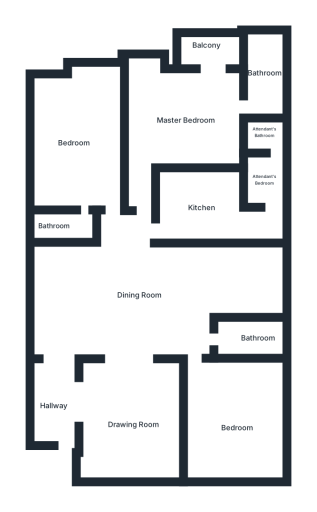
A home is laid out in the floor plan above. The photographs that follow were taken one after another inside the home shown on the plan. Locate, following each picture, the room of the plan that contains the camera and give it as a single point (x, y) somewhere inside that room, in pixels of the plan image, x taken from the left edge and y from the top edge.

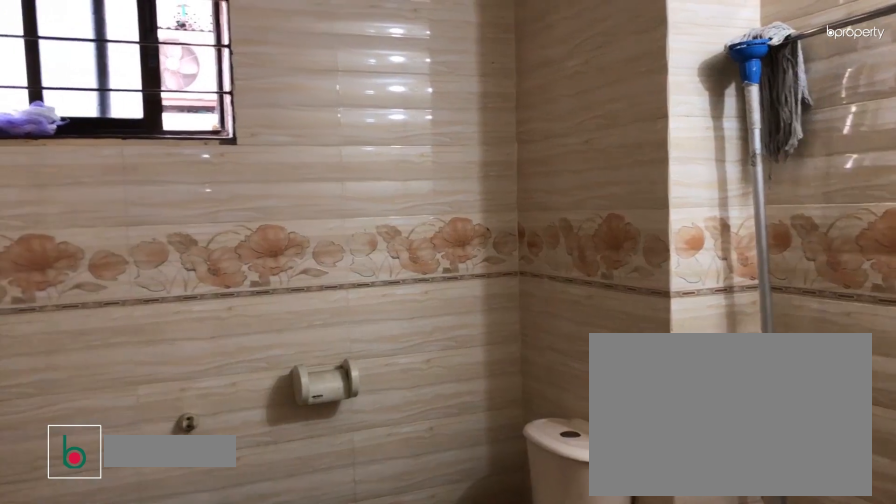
(243, 337)
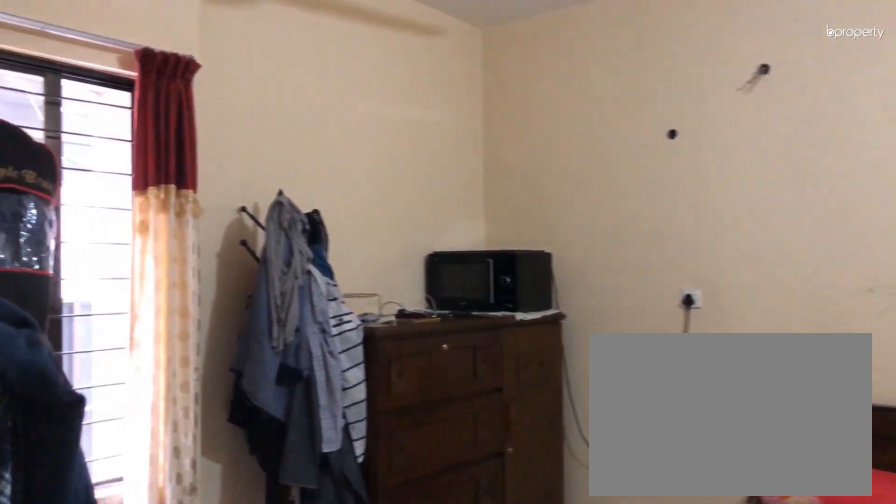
(229, 422)
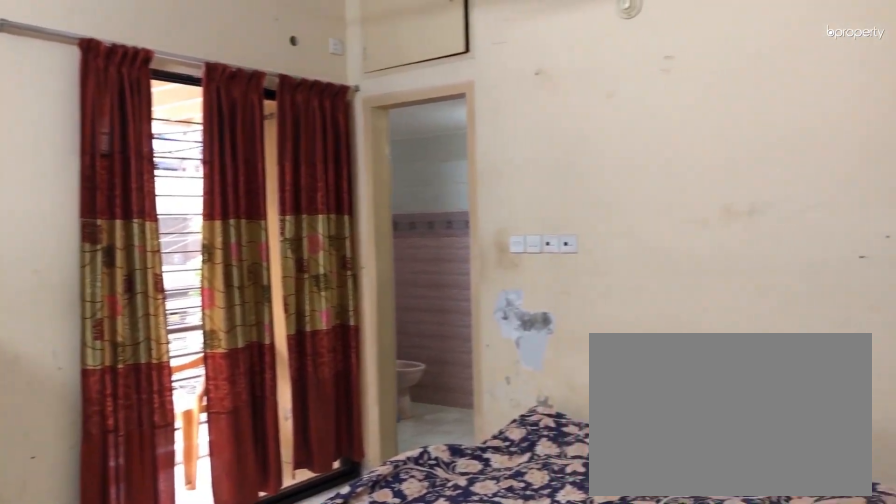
(181, 122)
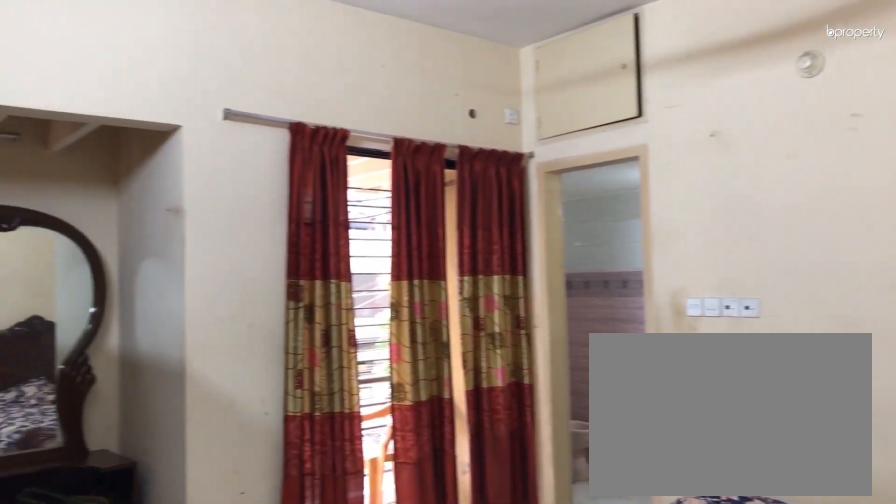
(181, 122)
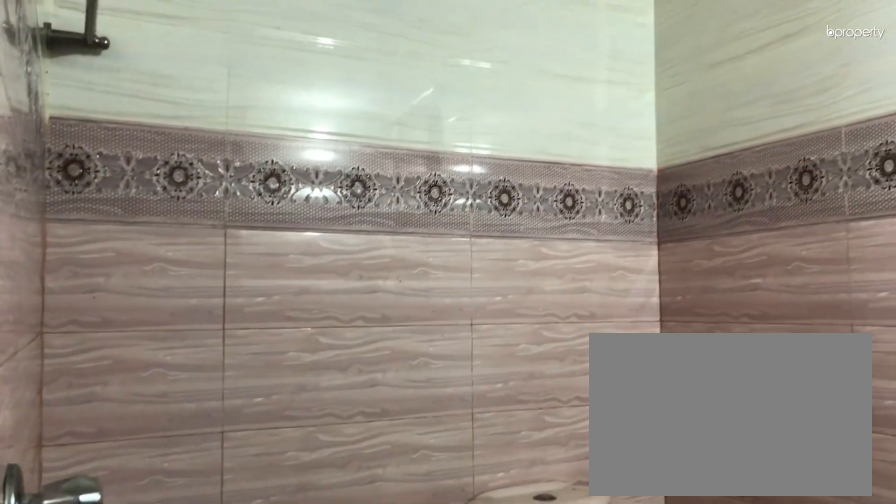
(262, 75)
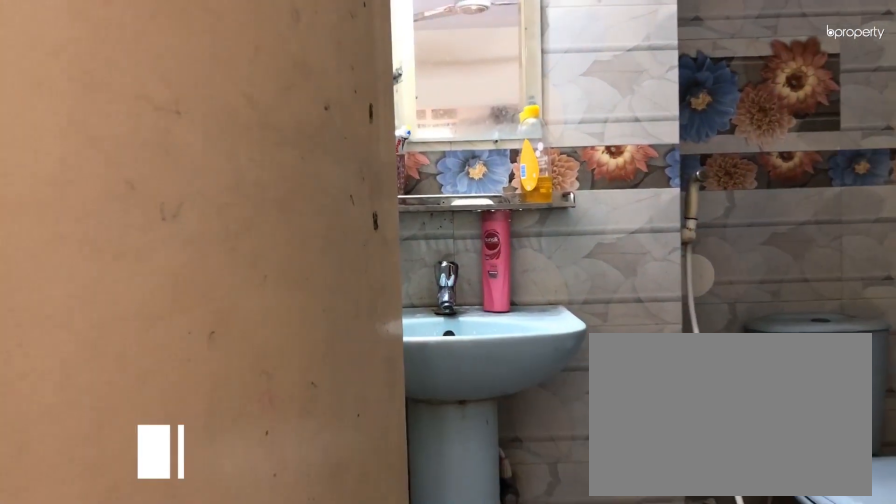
(58, 227)
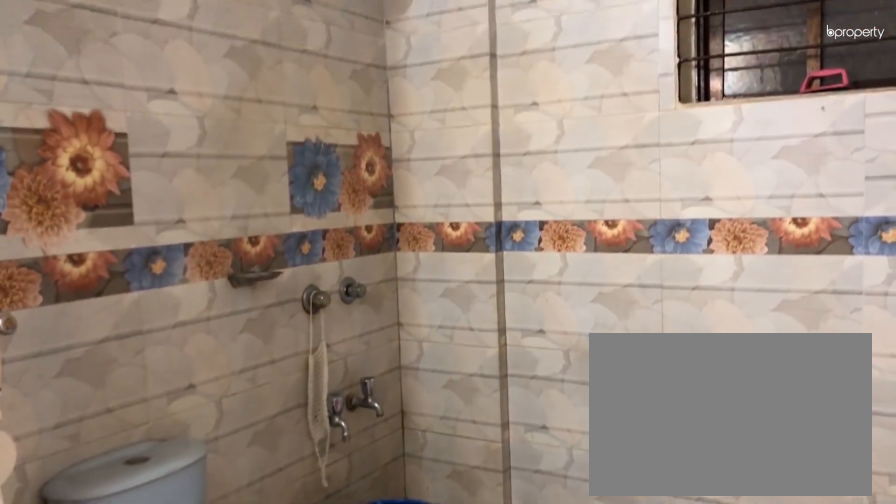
(58, 227)
